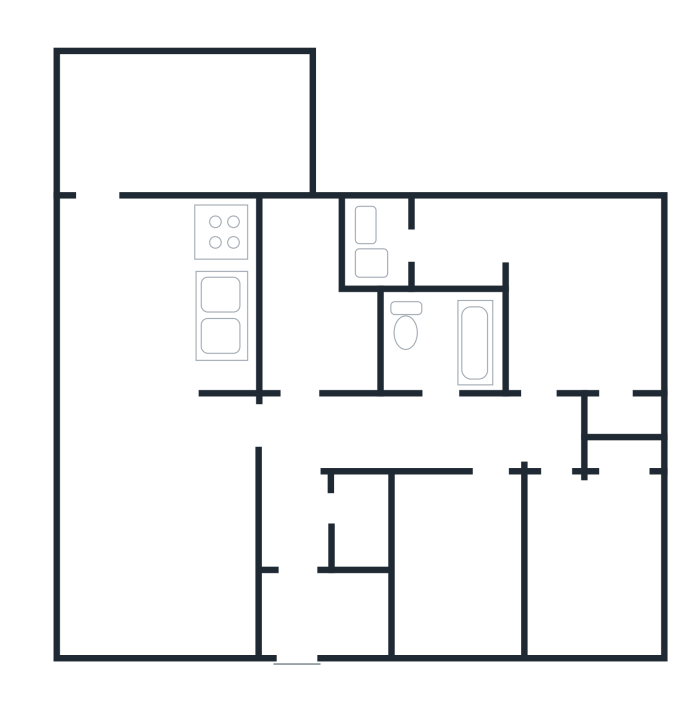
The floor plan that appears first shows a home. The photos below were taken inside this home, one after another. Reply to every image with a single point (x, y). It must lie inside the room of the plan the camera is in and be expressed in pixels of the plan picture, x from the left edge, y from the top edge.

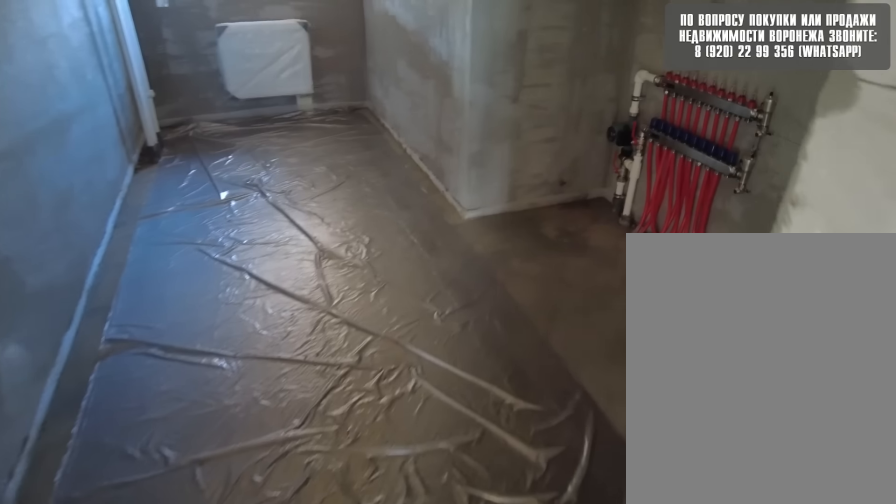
(326, 346)
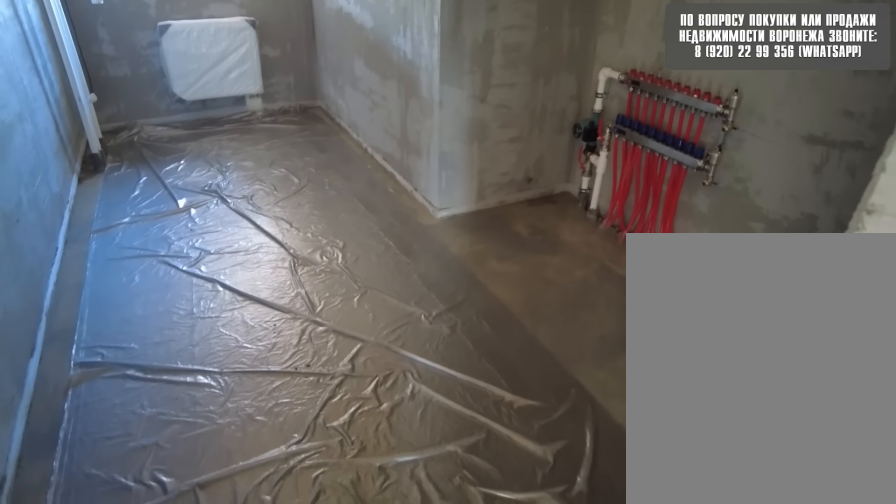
(325, 352)
